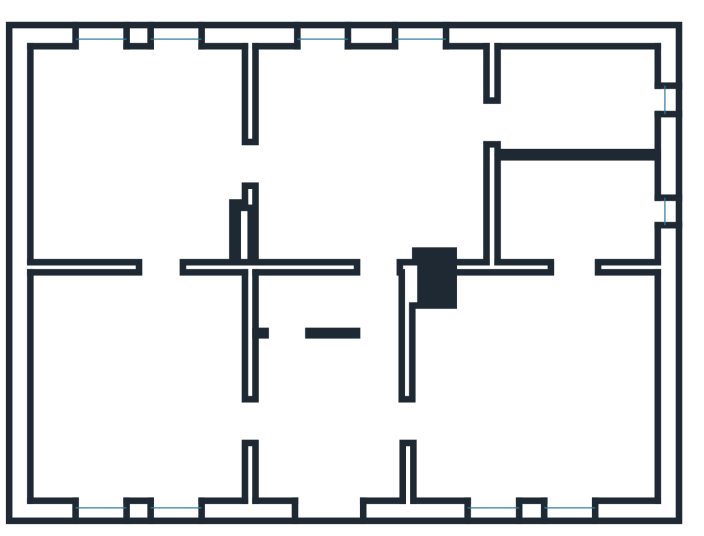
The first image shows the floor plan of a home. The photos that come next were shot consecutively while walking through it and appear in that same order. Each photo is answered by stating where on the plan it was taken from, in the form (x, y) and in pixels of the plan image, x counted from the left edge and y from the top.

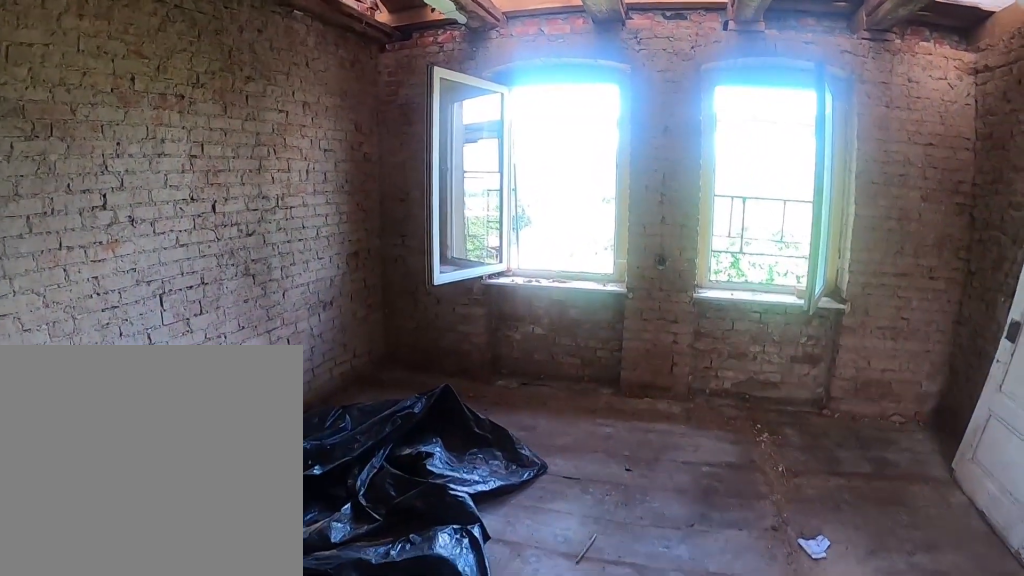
(106, 218)
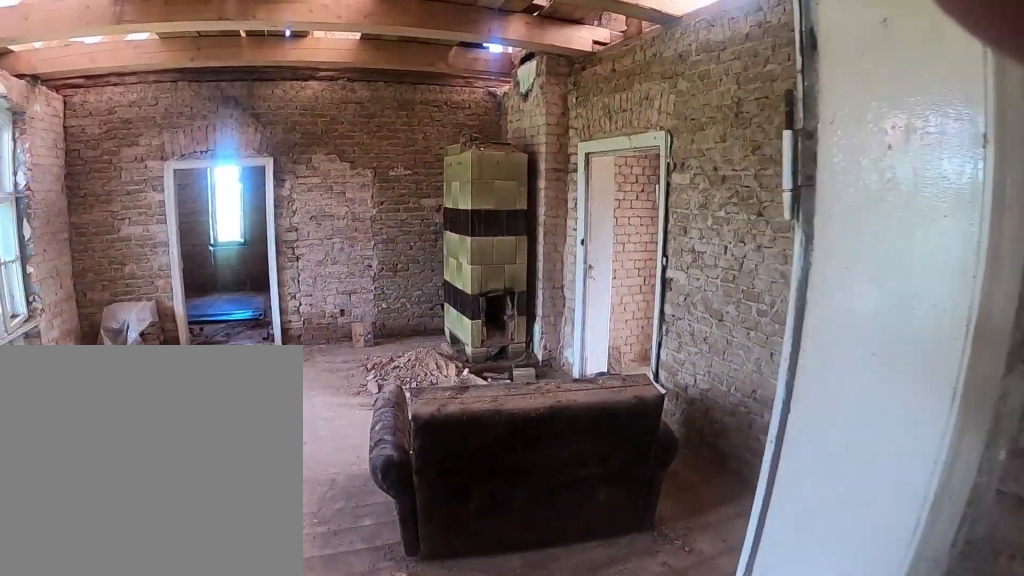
(221, 160)
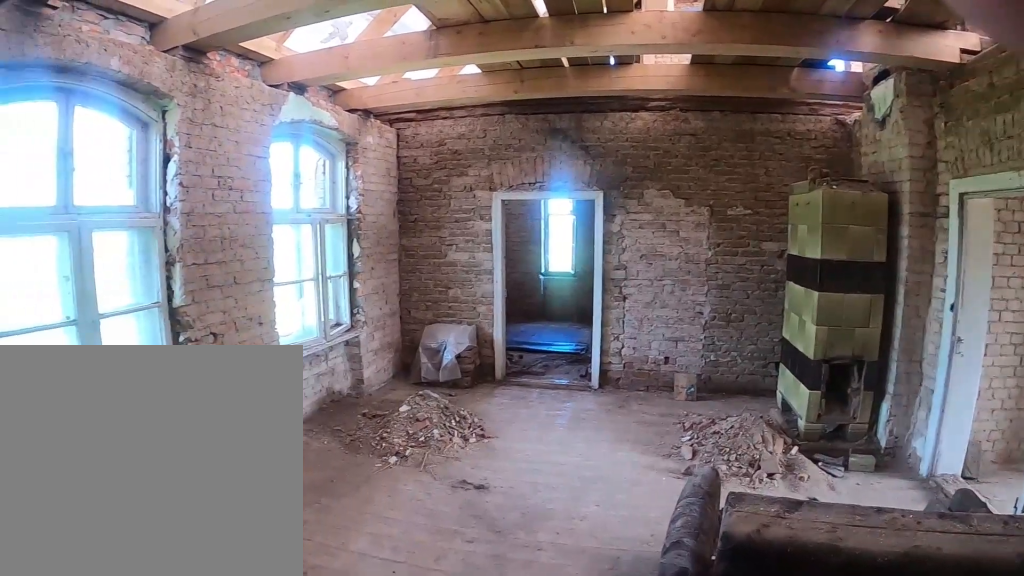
(254, 163)
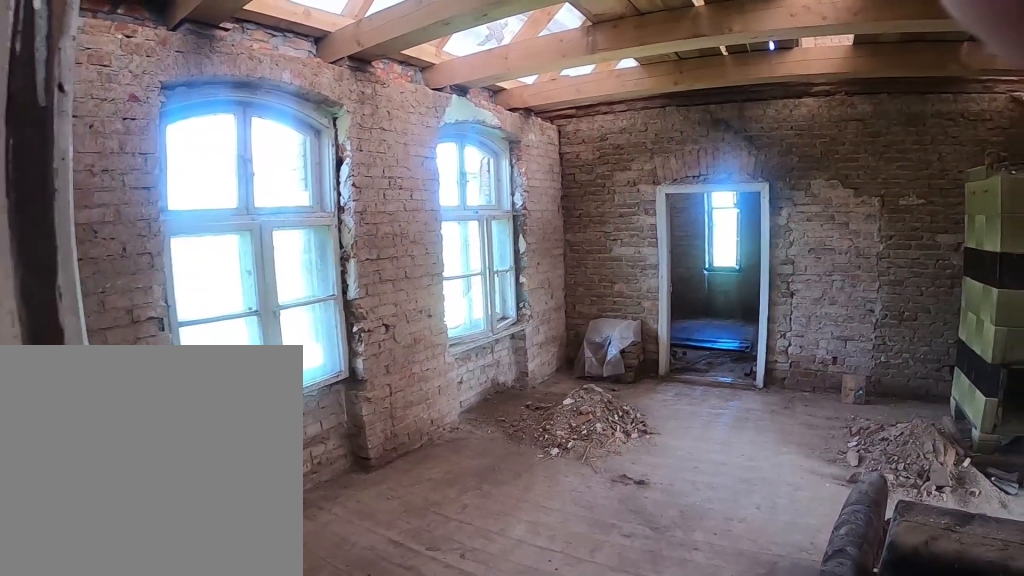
(275, 157)
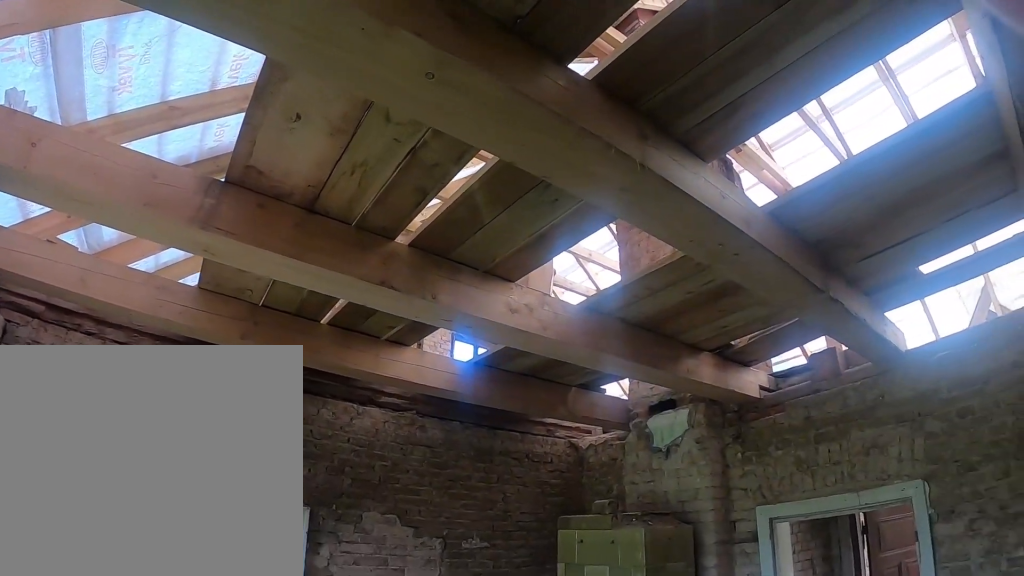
(372, 138)
